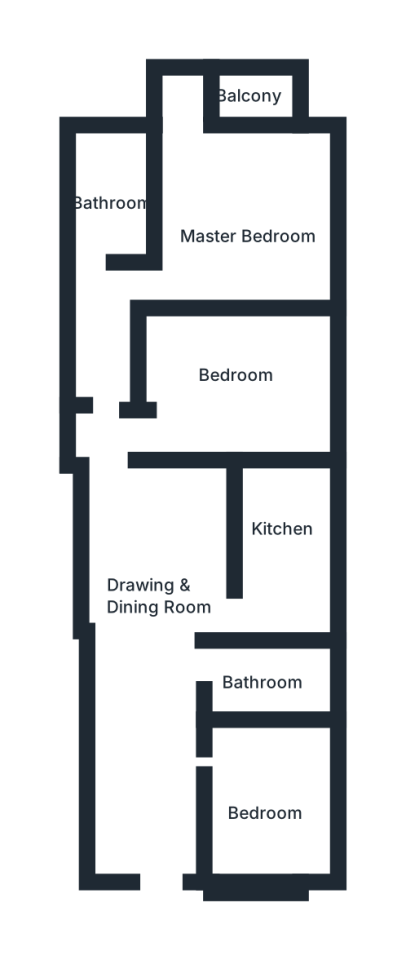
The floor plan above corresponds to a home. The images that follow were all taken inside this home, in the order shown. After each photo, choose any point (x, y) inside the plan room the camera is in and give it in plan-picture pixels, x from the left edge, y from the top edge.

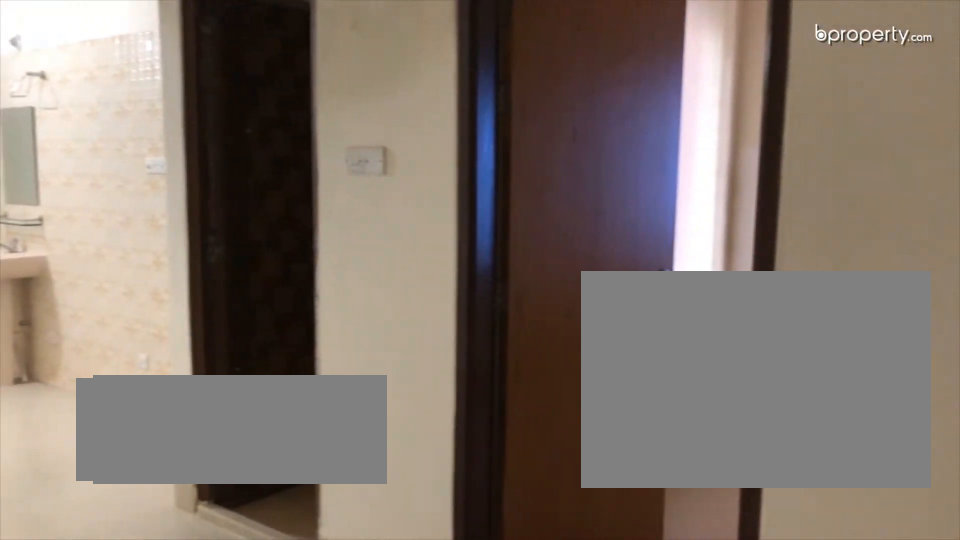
(146, 748)
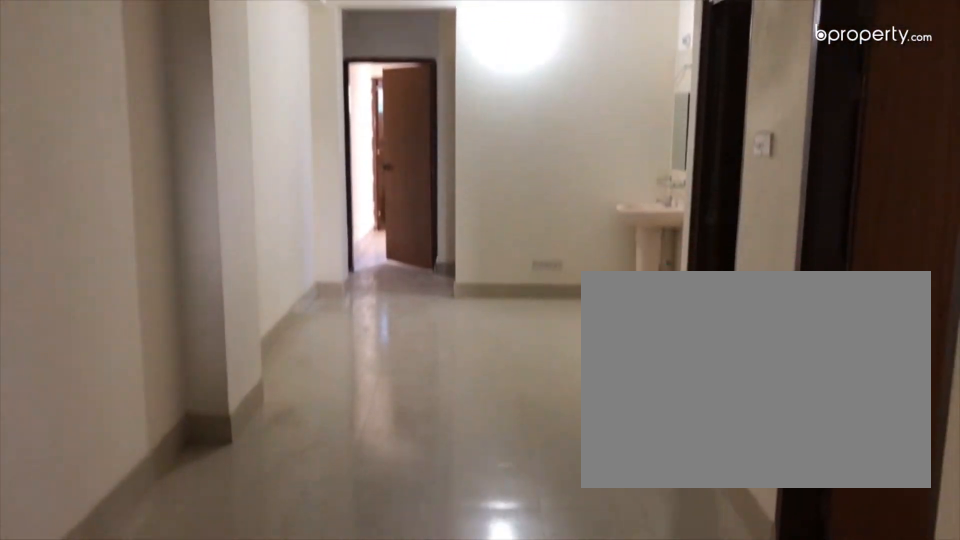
(146, 748)
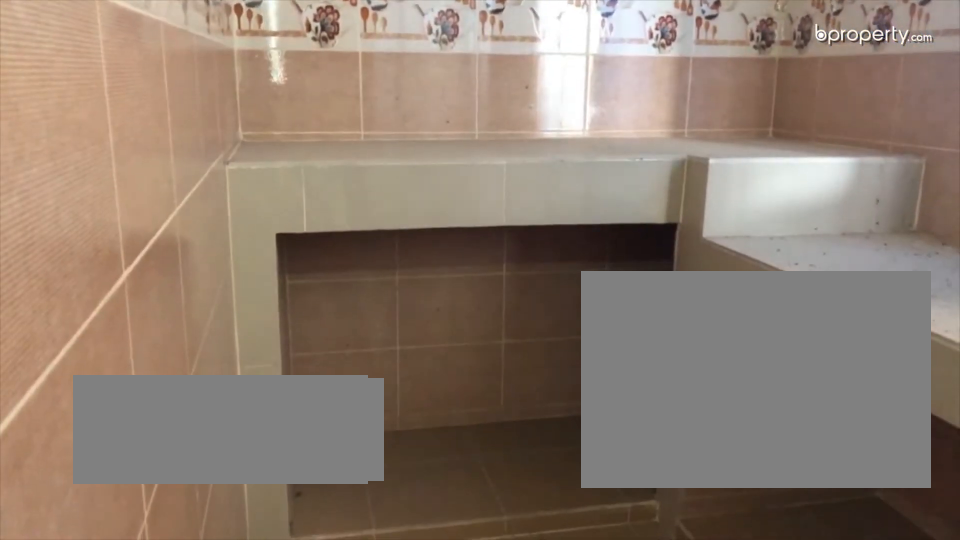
(284, 562)
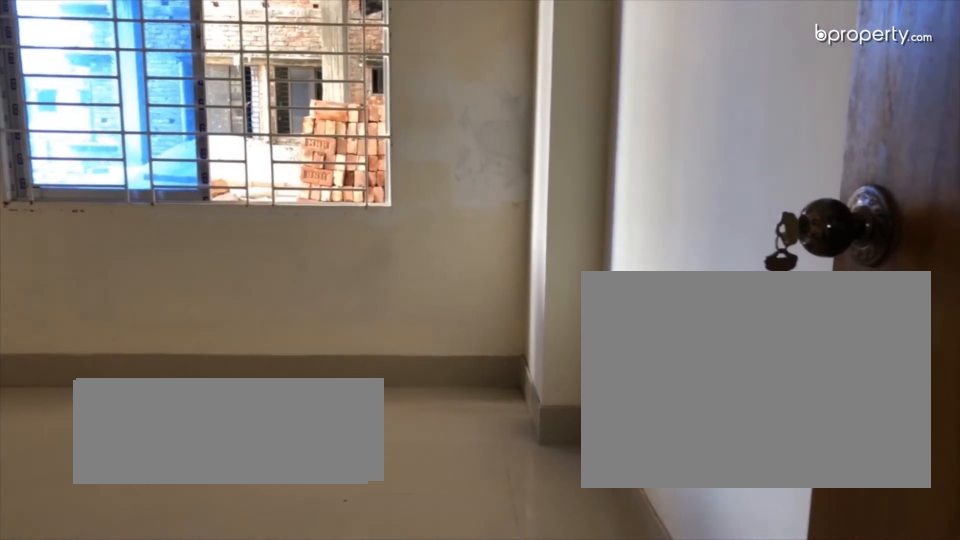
(207, 418)
